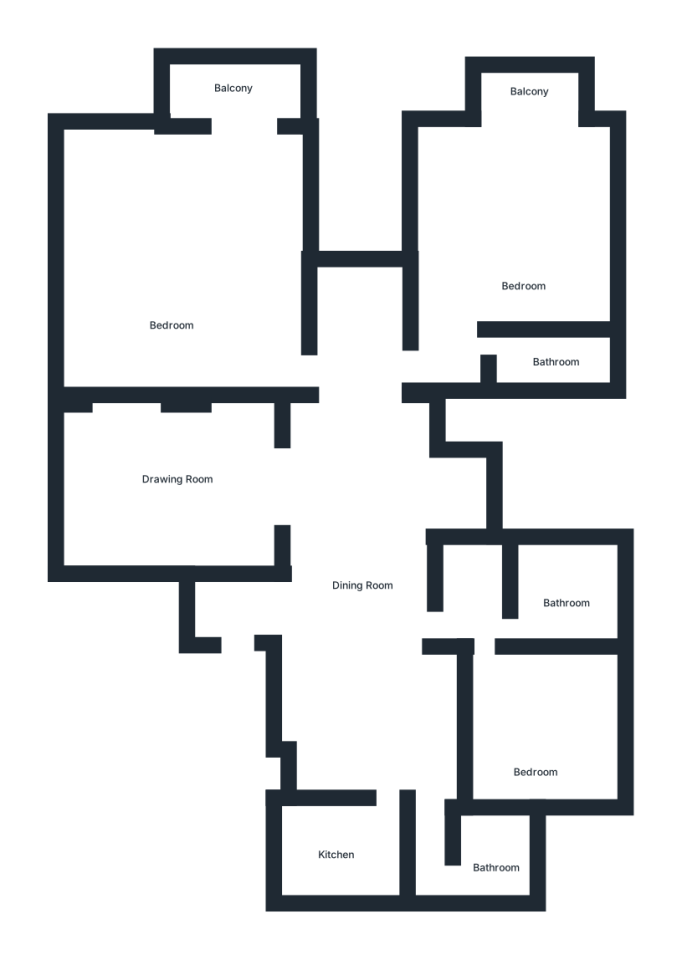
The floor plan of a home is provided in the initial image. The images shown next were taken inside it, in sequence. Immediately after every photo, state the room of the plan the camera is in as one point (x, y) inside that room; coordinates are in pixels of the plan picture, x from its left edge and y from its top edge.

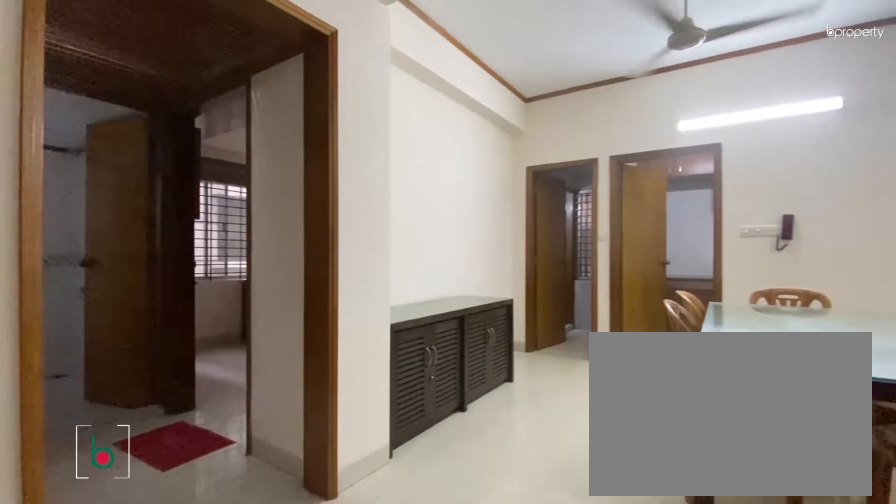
(357, 591)
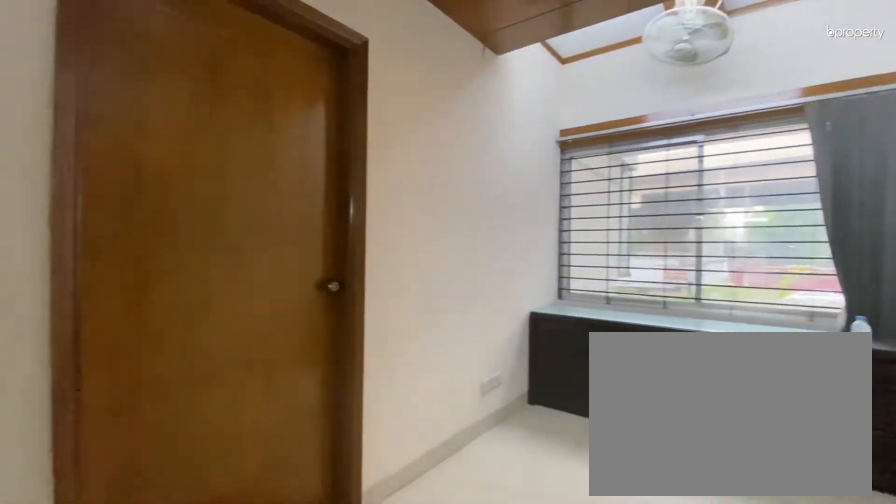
(360, 587)
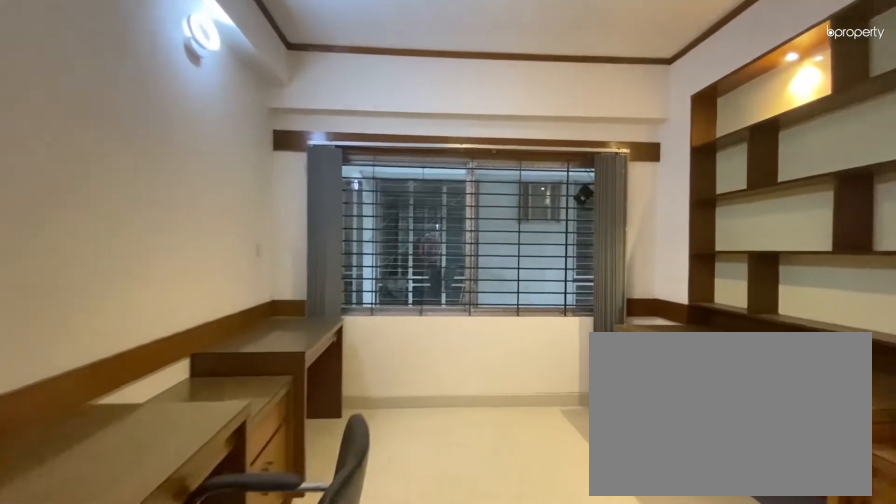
(184, 474)
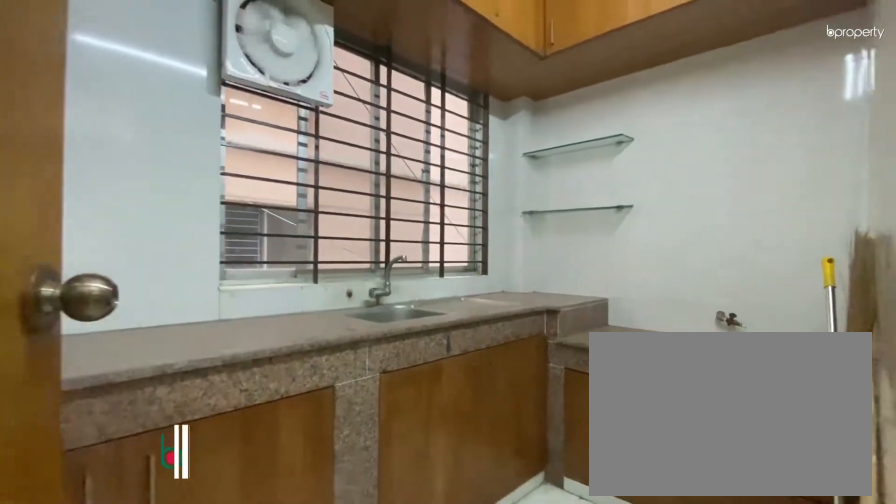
(335, 848)
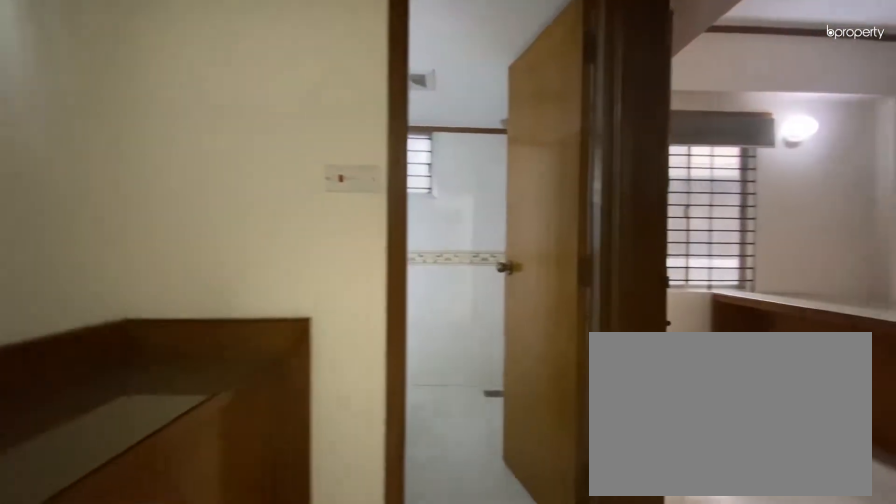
(468, 619)
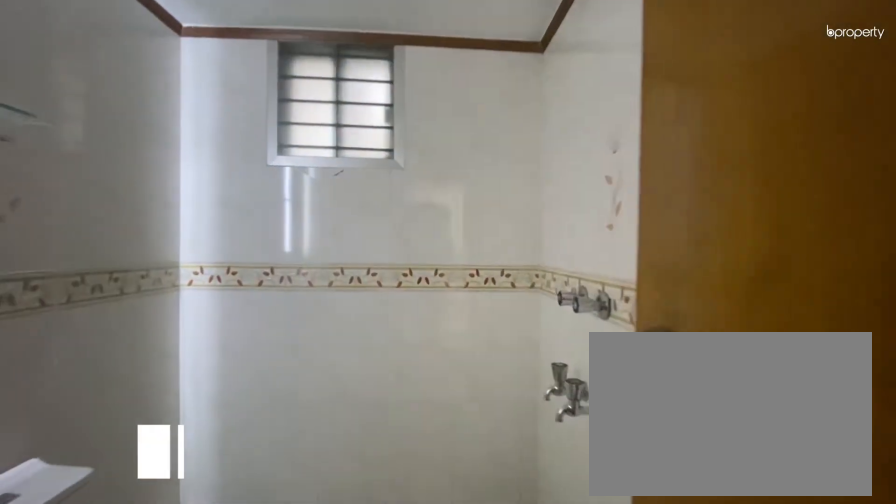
(556, 601)
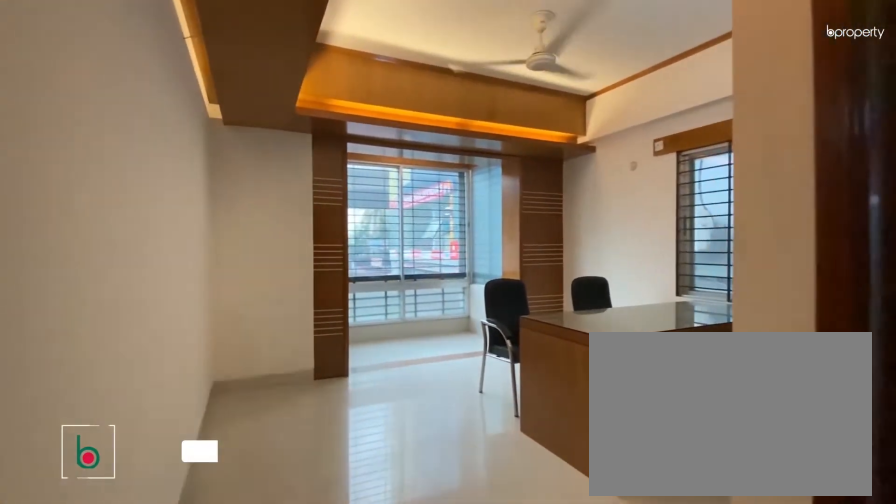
(517, 240)
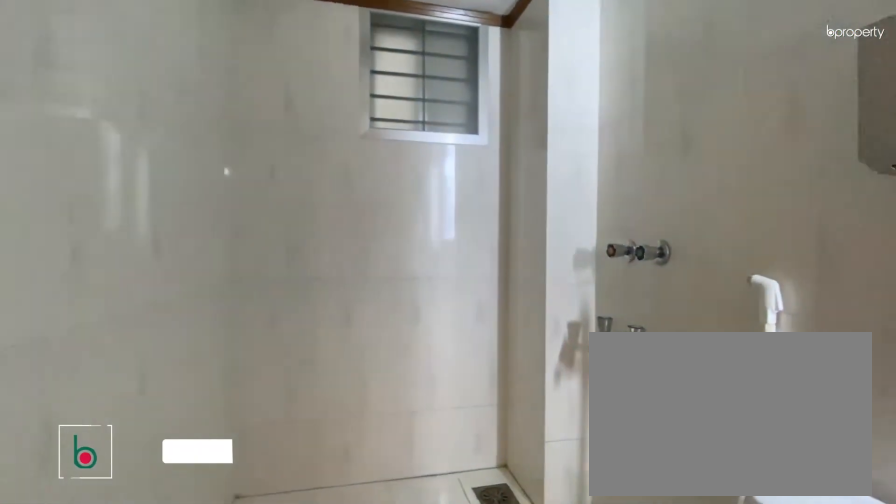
(556, 364)
